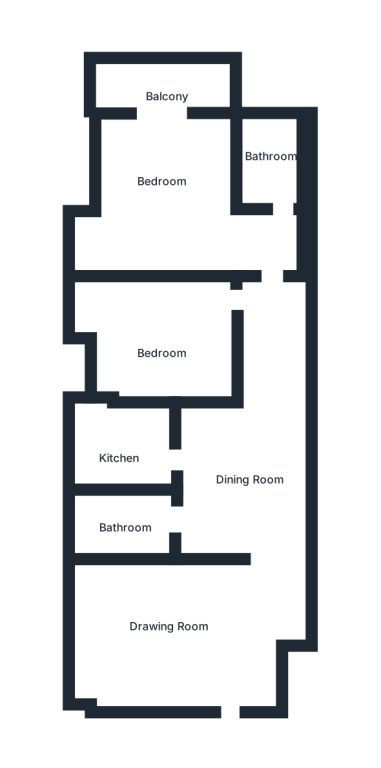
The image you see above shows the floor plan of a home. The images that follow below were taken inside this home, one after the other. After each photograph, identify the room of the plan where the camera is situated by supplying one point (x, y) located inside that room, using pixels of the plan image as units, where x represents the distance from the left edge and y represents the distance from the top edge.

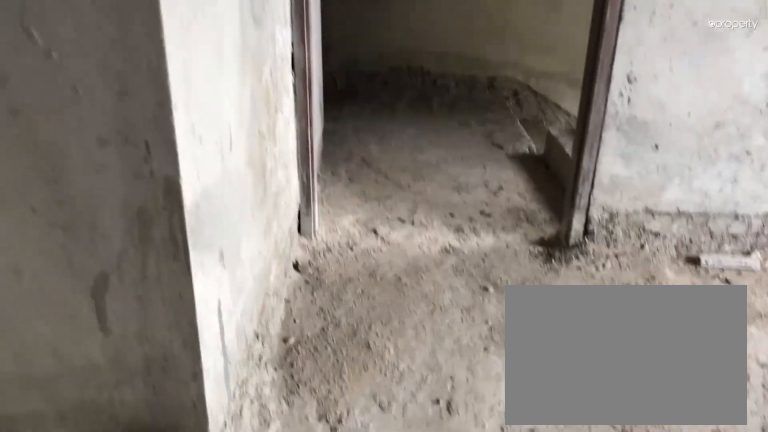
(165, 623)
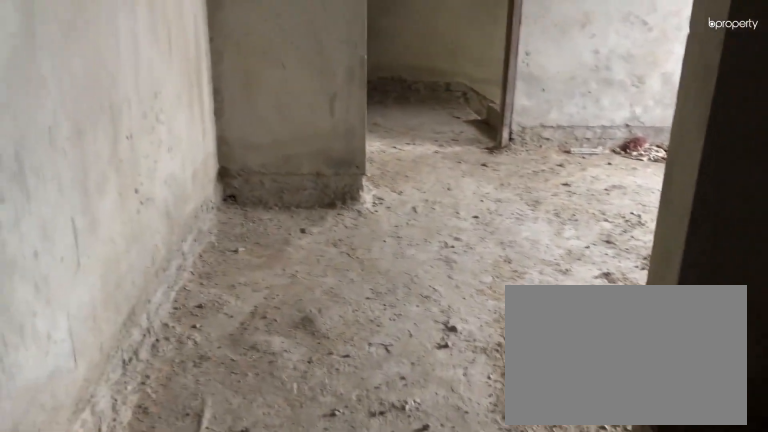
(224, 487)
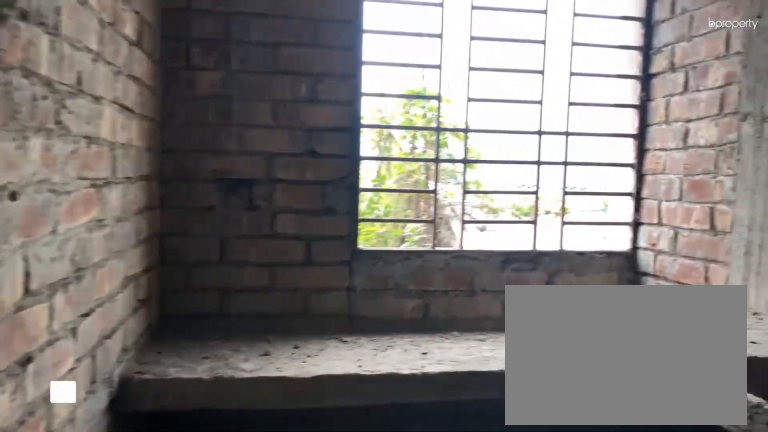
(129, 449)
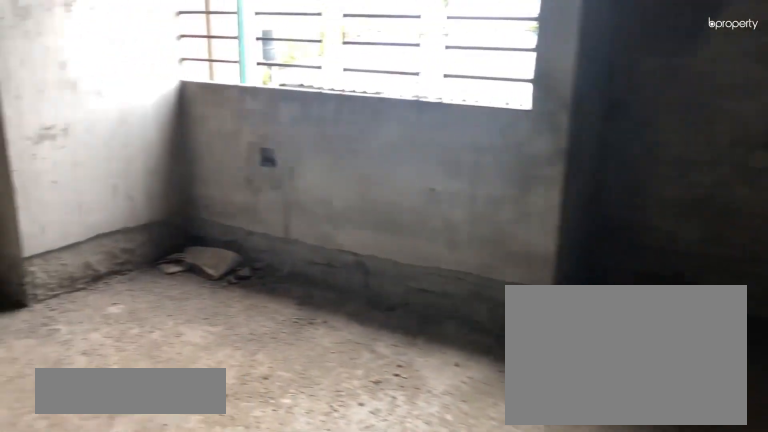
(178, 326)
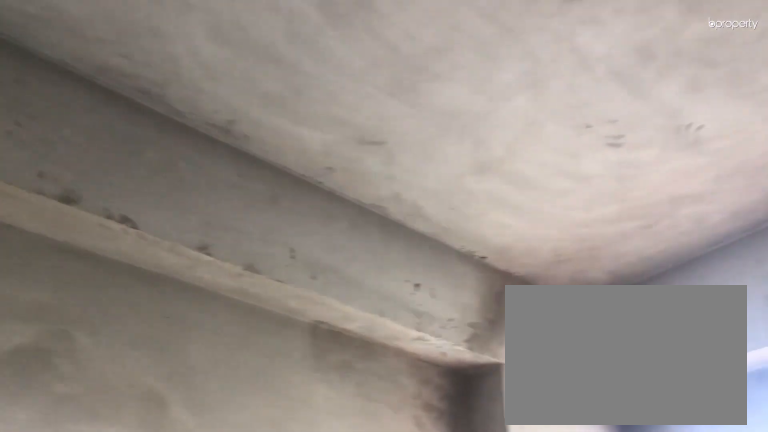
(178, 326)
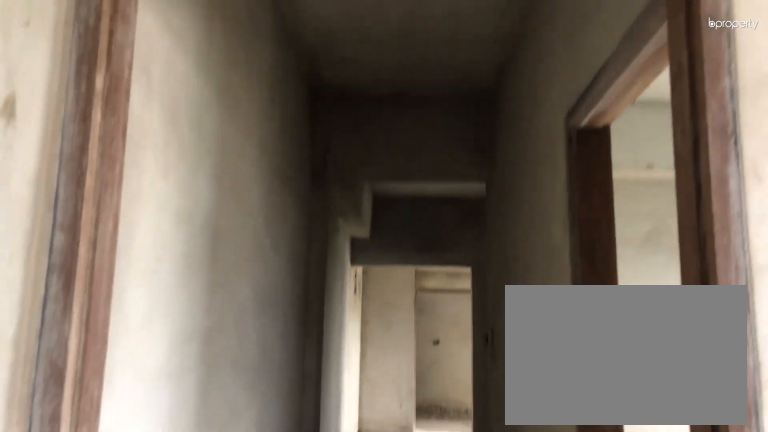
(169, 196)
